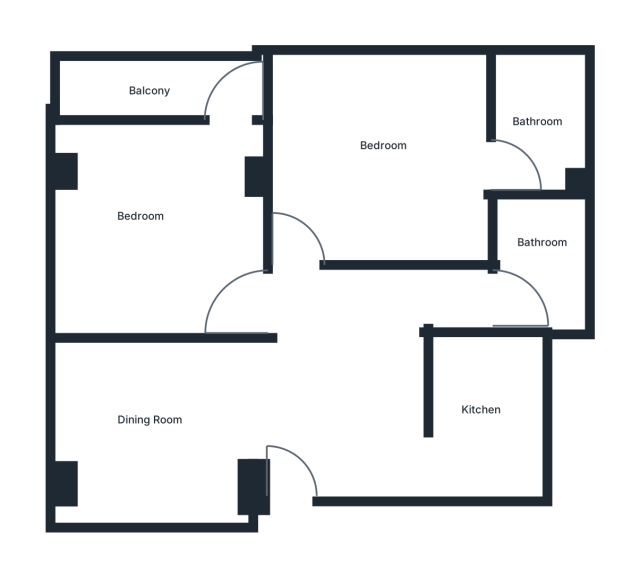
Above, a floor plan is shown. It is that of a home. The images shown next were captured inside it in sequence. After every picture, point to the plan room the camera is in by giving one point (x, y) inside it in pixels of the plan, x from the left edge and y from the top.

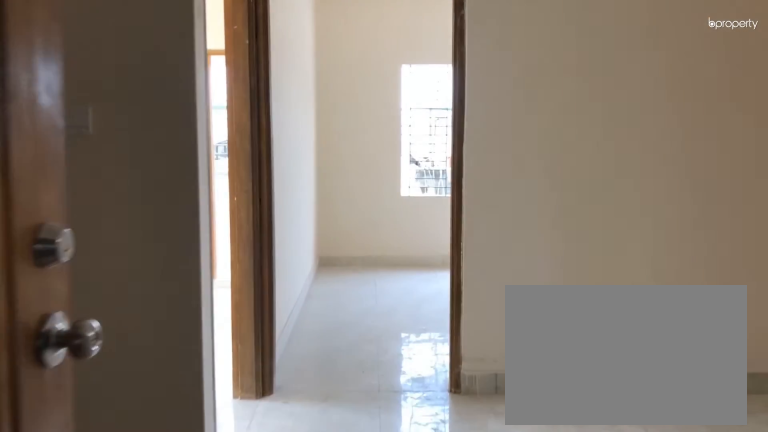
(238, 406)
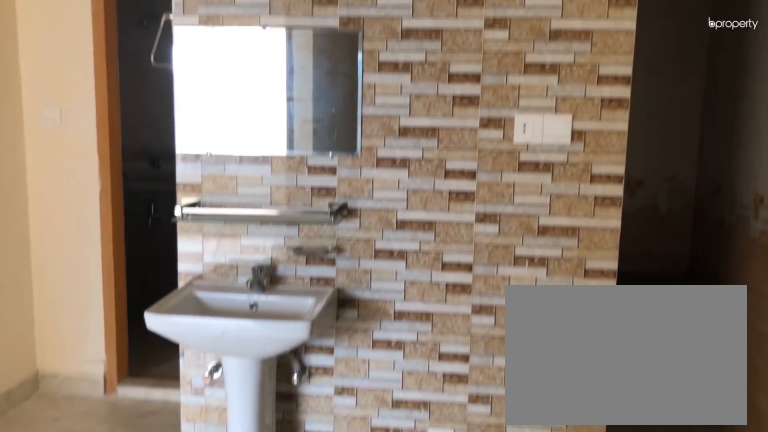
(328, 434)
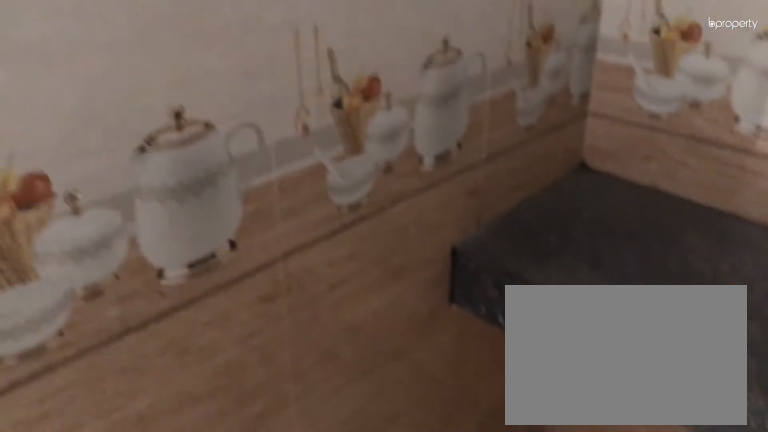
(489, 425)
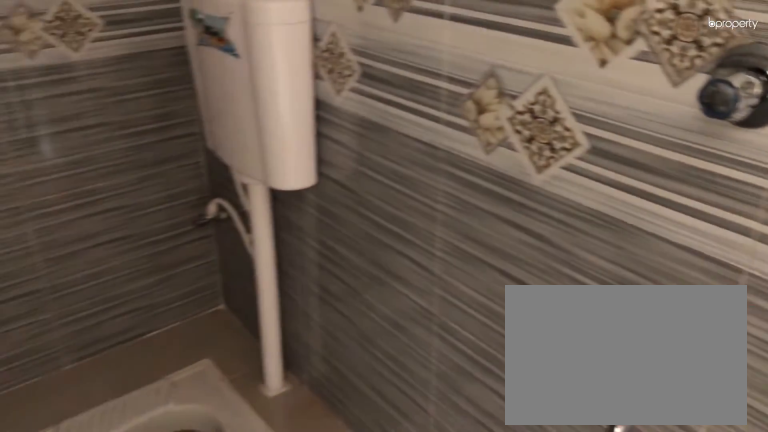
(535, 294)
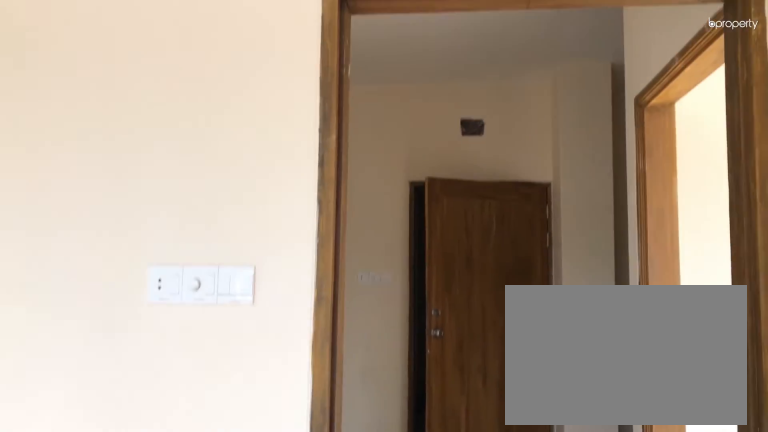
(376, 166)
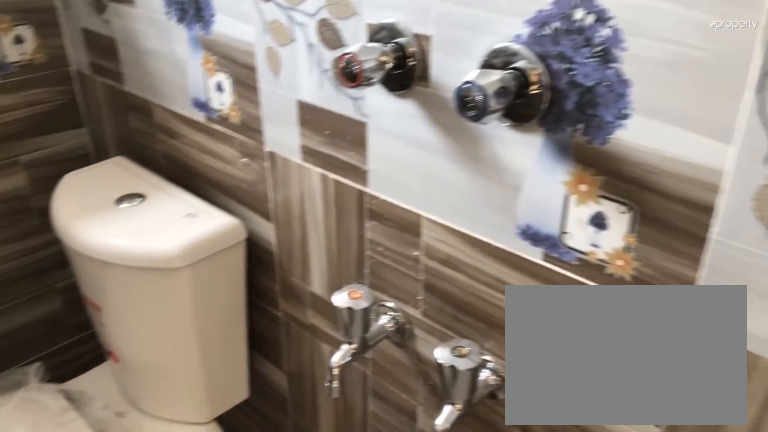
(534, 138)
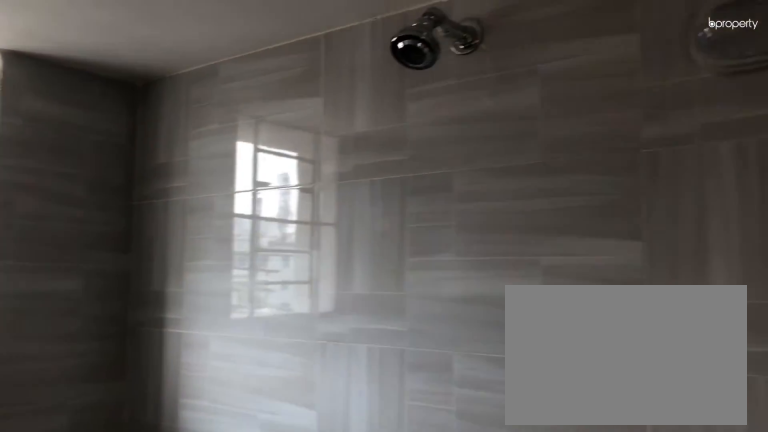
(534, 138)
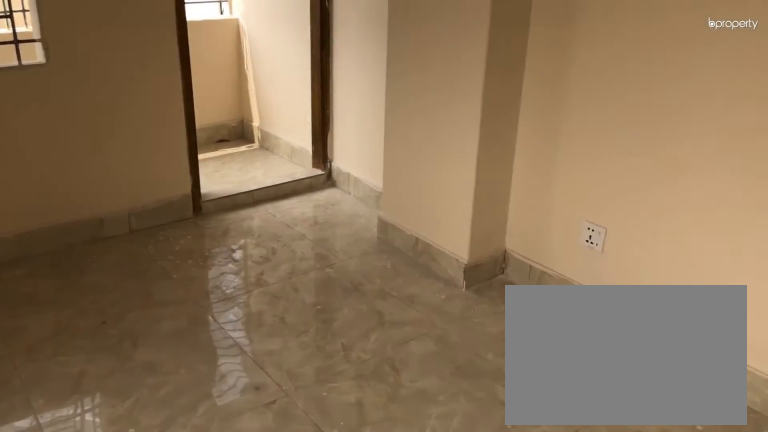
(165, 226)
